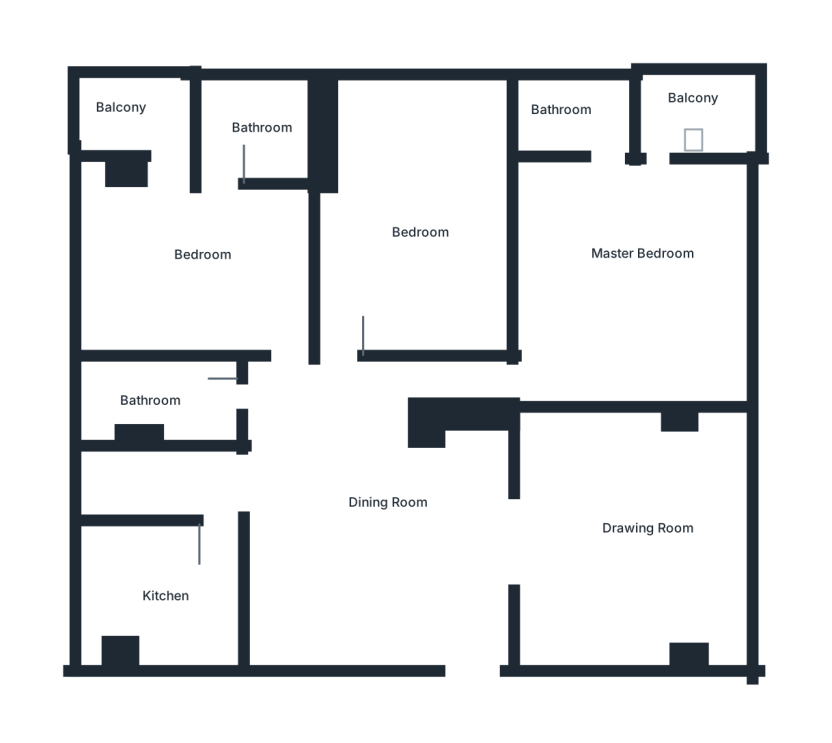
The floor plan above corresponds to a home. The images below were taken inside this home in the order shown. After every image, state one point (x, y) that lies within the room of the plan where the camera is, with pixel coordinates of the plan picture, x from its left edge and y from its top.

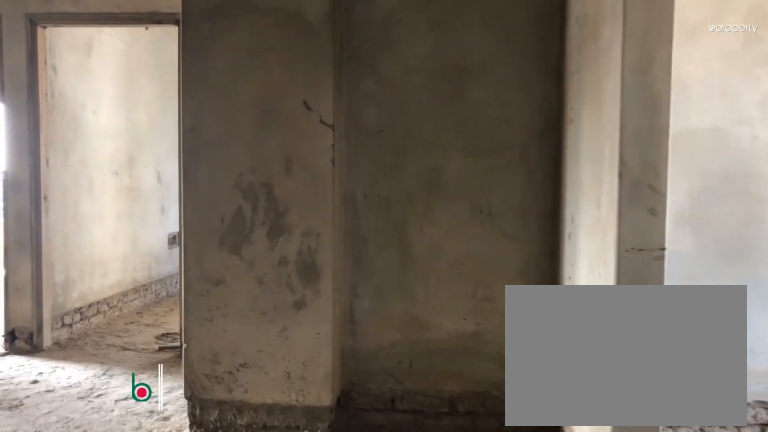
(466, 643)
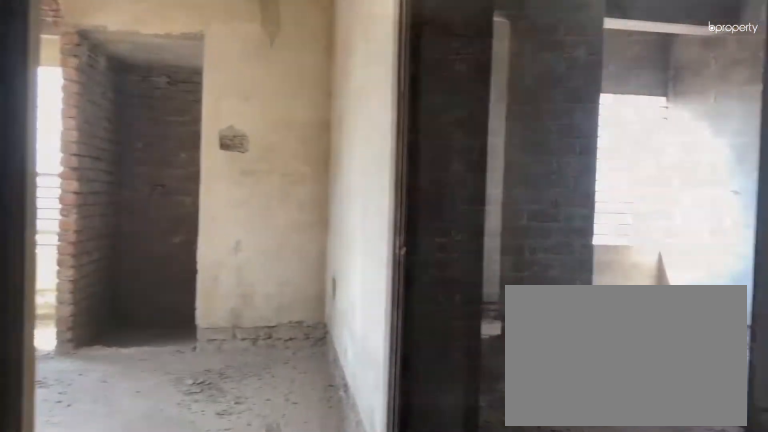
(388, 493)
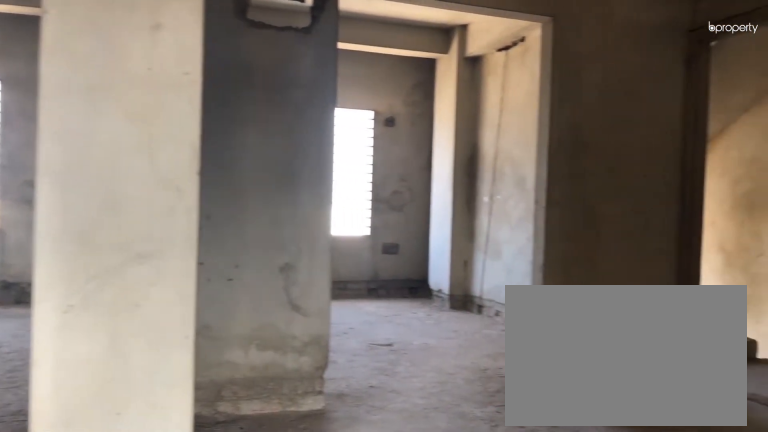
(388, 493)
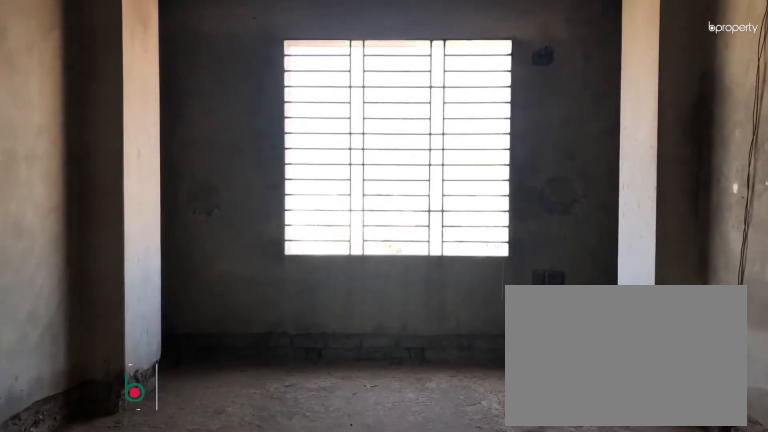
(646, 540)
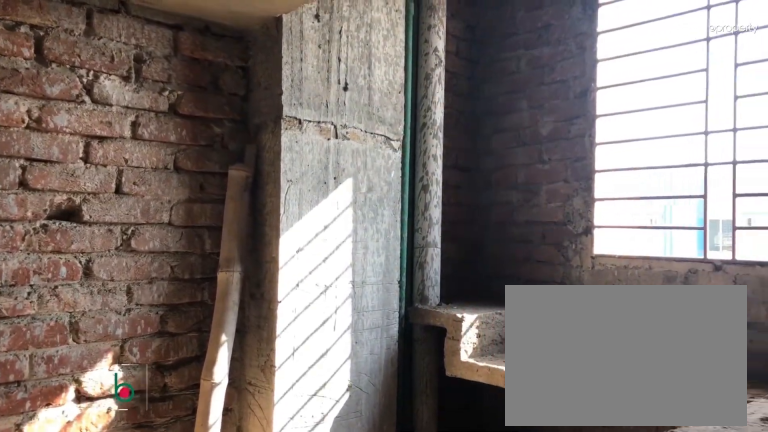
(153, 600)
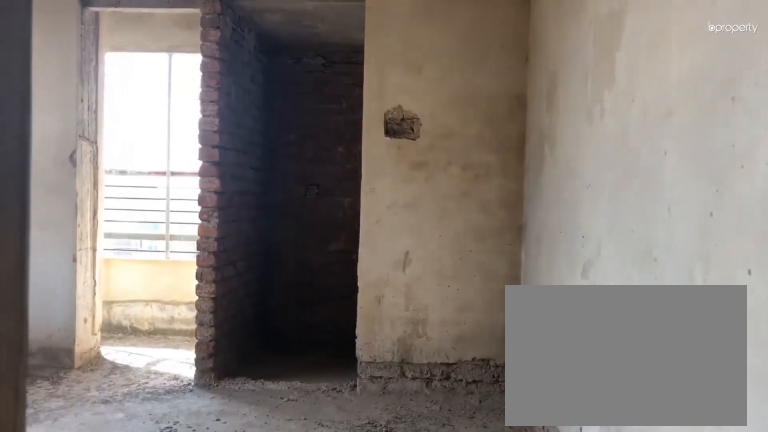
(269, 317)
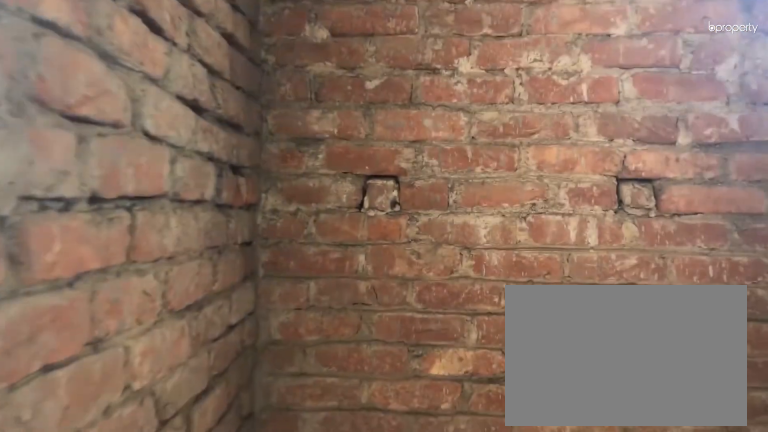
(241, 173)
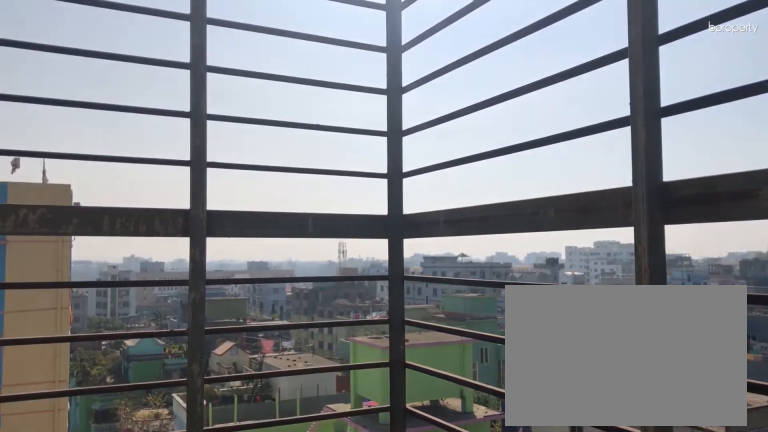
(138, 115)
